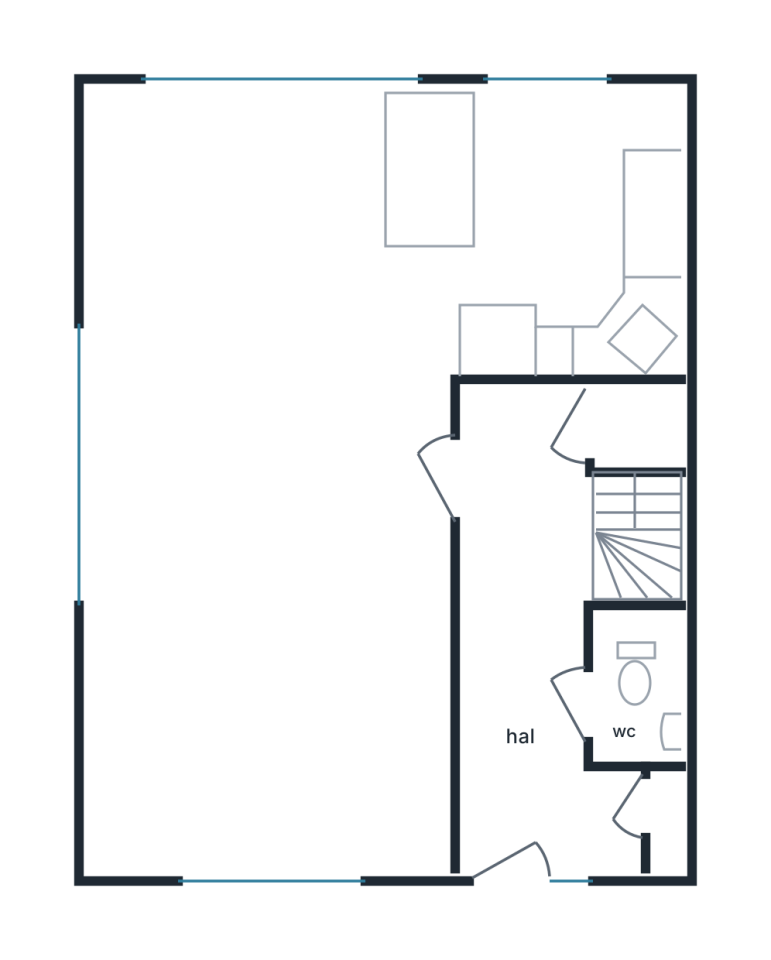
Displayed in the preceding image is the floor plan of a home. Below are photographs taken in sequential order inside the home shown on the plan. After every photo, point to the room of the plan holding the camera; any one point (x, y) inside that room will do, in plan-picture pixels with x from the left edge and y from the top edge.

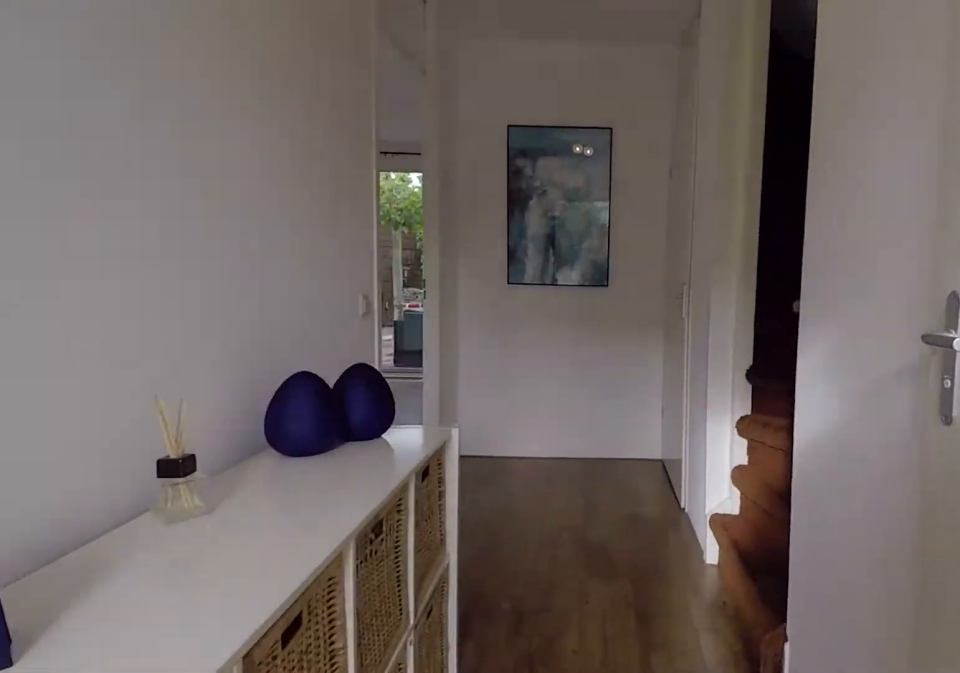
(530, 647)
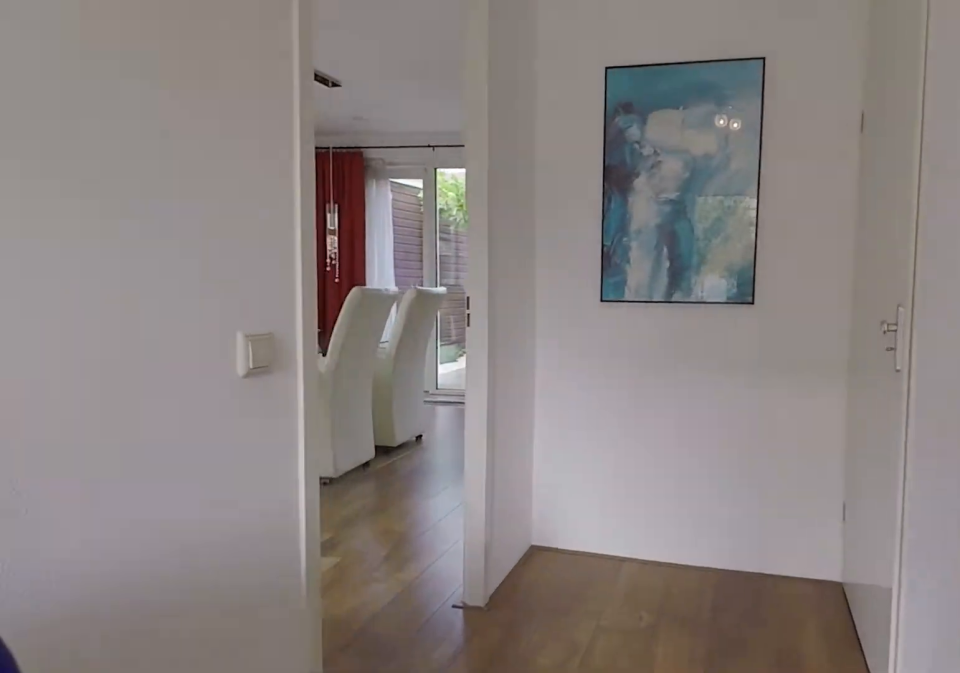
(530, 647)
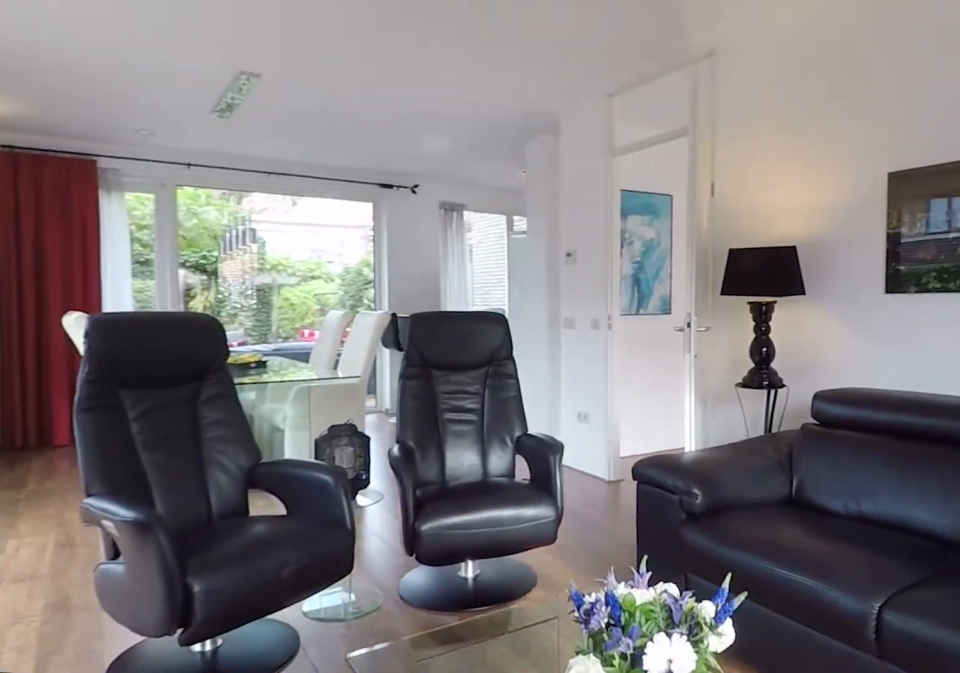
(269, 675)
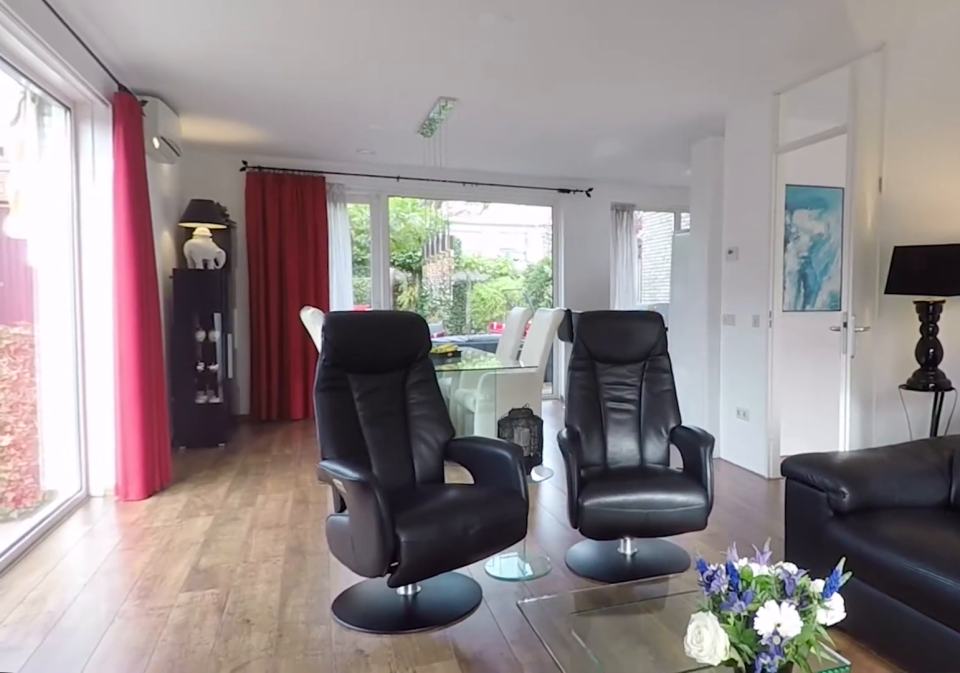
(269, 675)
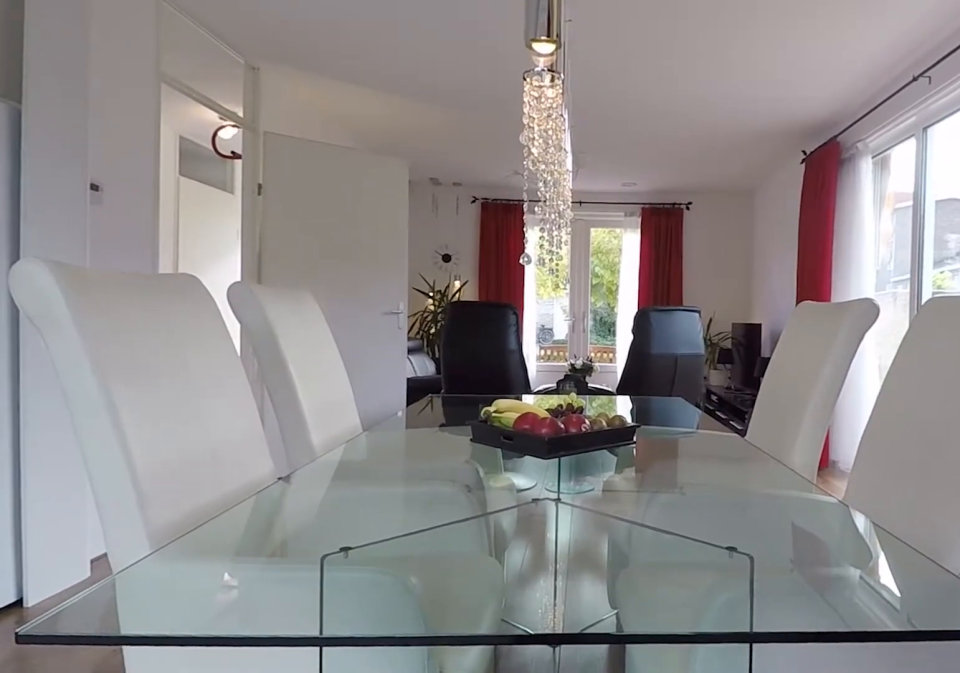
(339, 673)
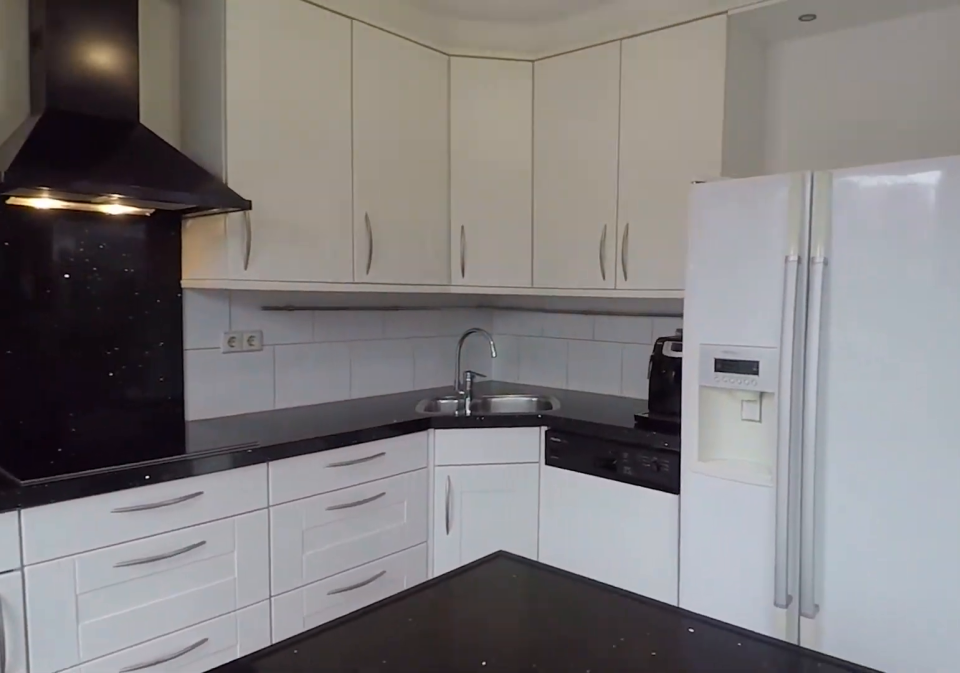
(596, 300)
